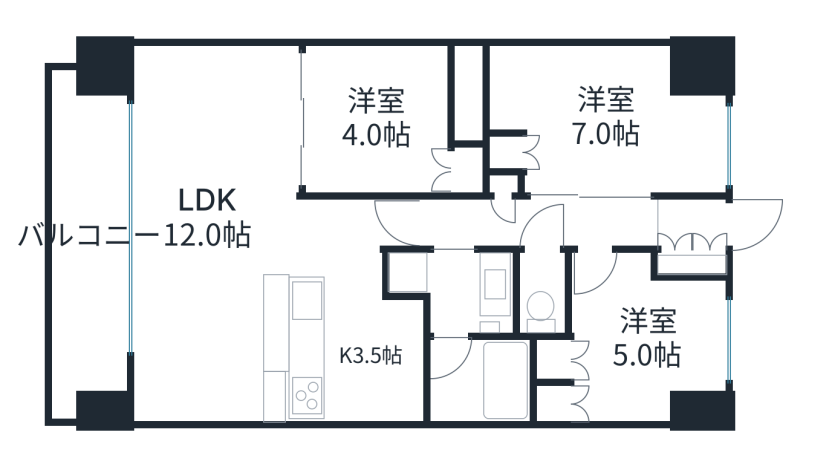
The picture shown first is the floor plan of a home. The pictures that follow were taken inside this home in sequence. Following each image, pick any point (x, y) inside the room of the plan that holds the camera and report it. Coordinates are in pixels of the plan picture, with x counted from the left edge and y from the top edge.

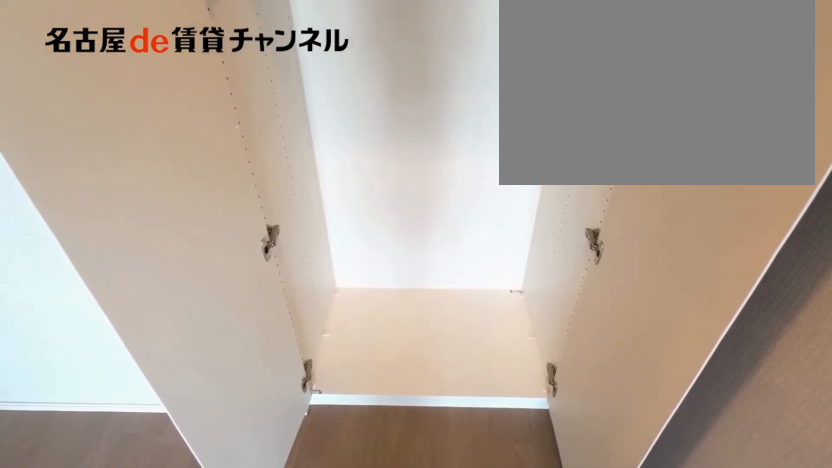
(470, 171)
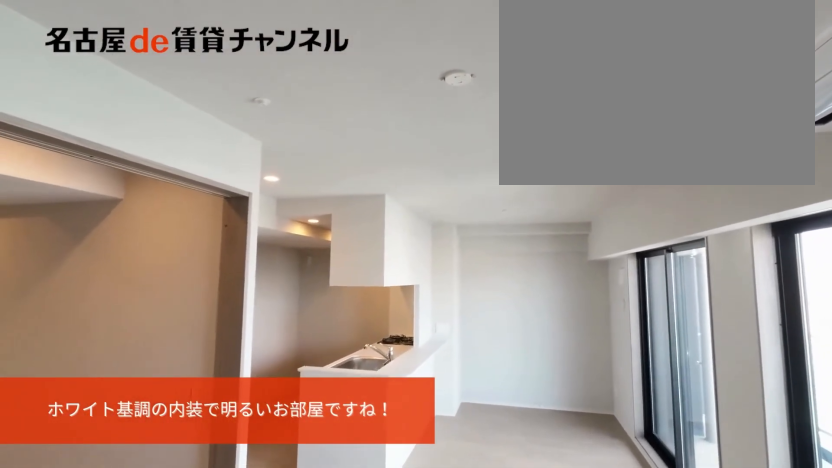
(208, 222)
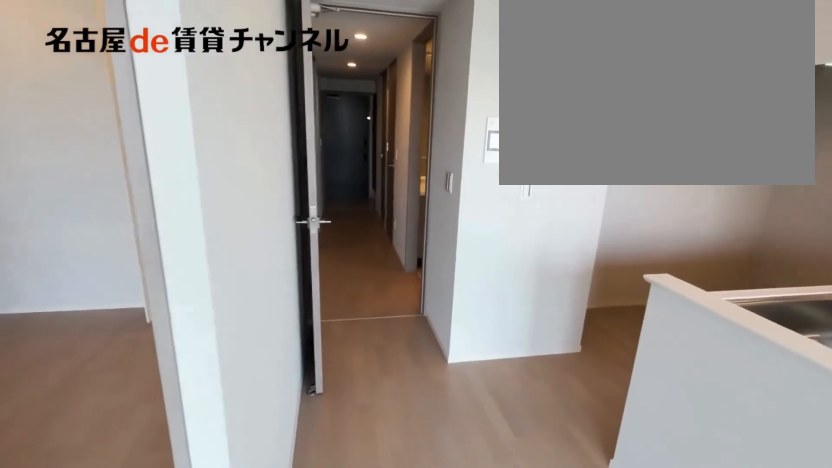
(208, 222)
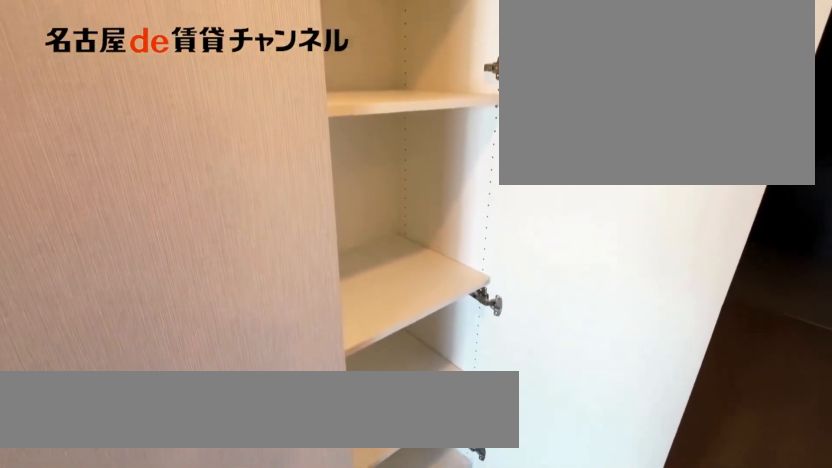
(501, 185)
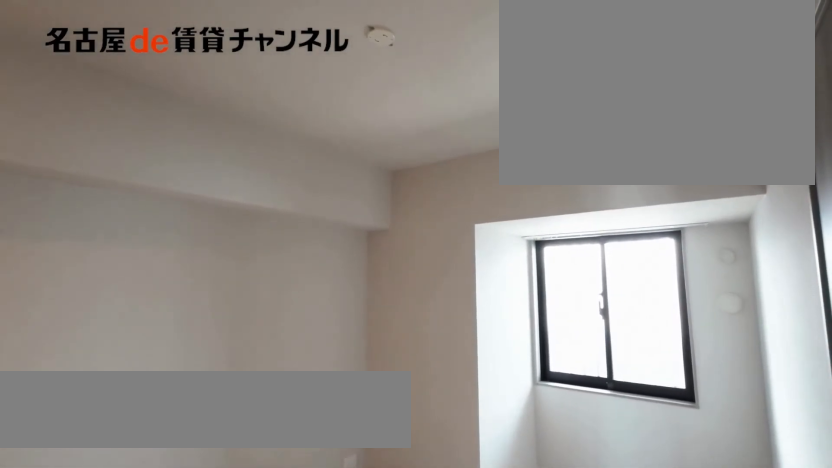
(605, 117)
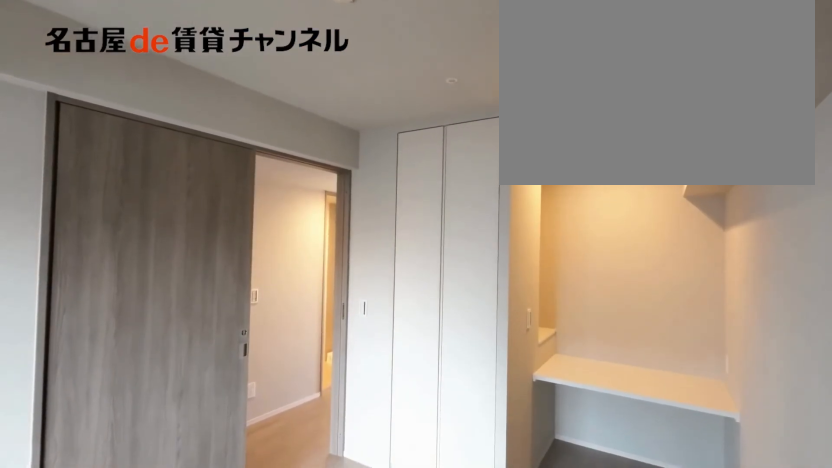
(605, 117)
